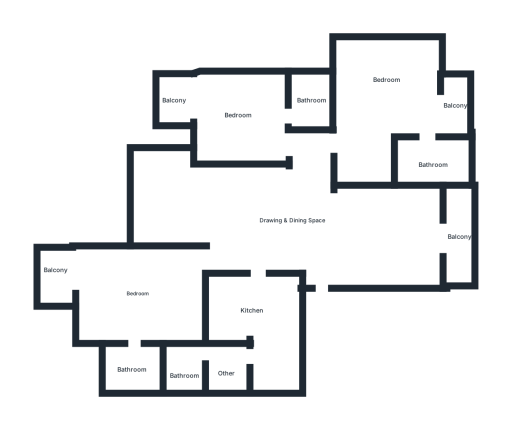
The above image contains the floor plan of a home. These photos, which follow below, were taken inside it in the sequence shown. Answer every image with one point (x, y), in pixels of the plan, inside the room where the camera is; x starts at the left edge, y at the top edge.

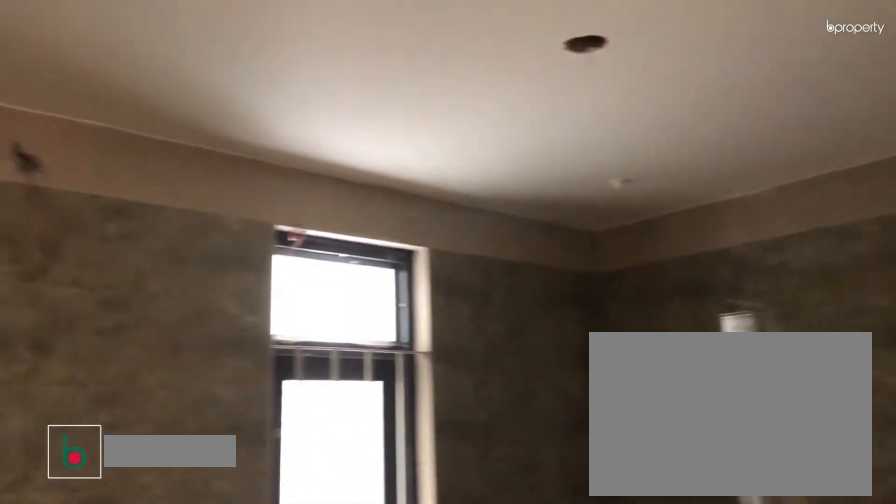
(141, 364)
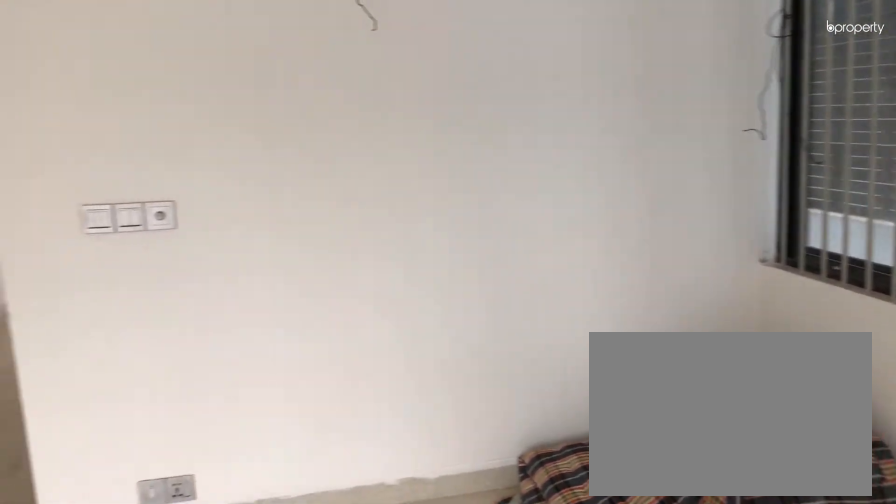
(390, 103)
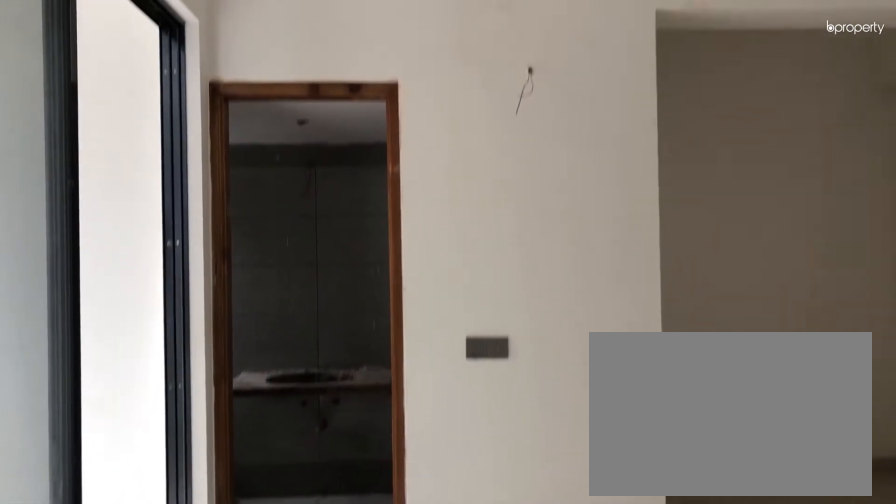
(390, 103)
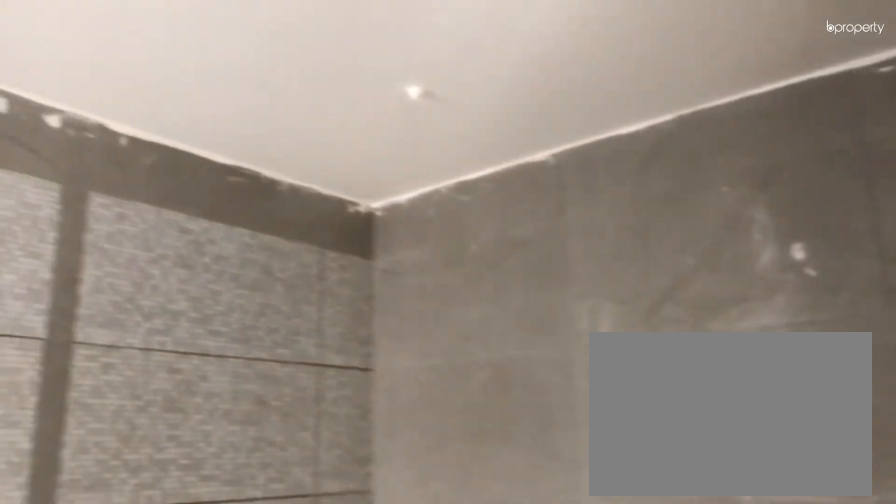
(428, 164)
